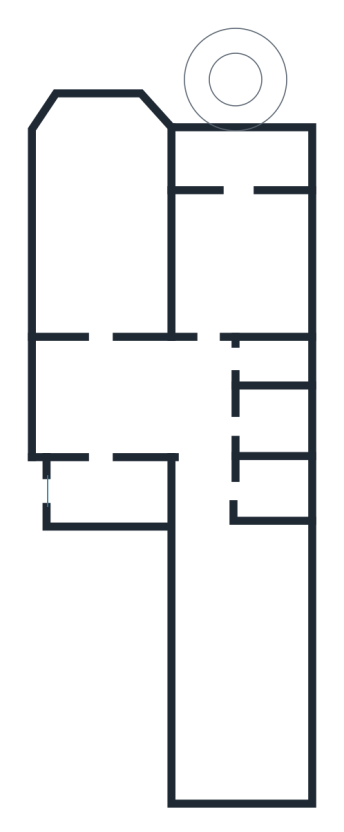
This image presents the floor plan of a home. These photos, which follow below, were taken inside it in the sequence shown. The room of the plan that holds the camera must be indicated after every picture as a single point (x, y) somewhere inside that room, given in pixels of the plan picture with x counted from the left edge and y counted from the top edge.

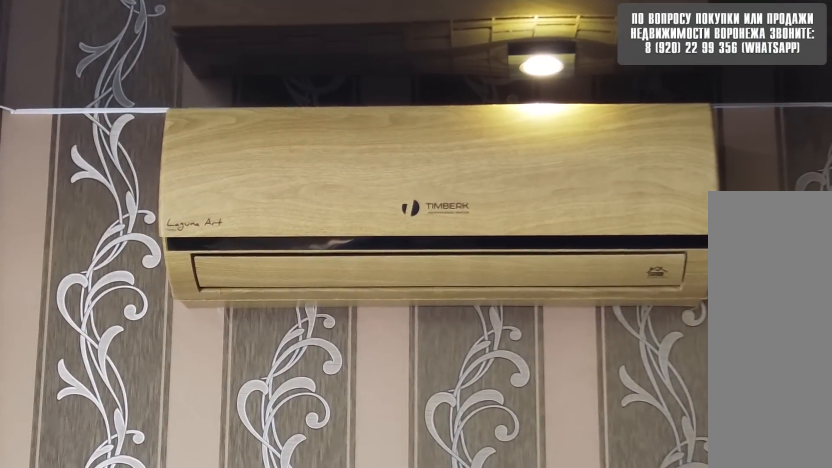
(99, 293)
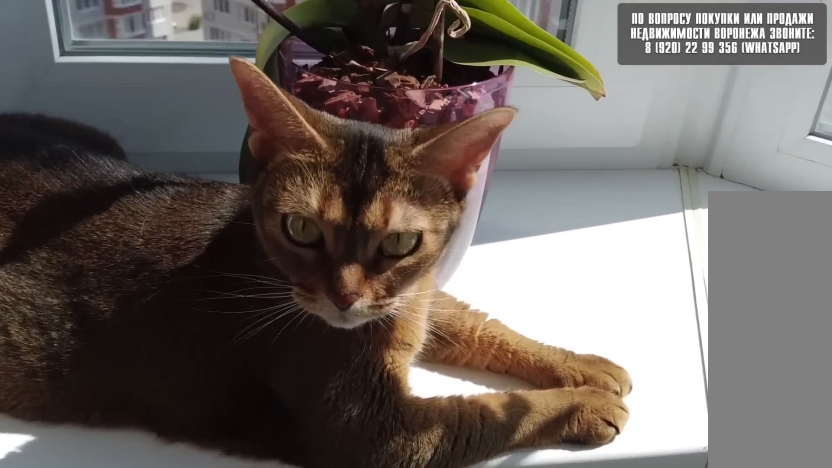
(99, 293)
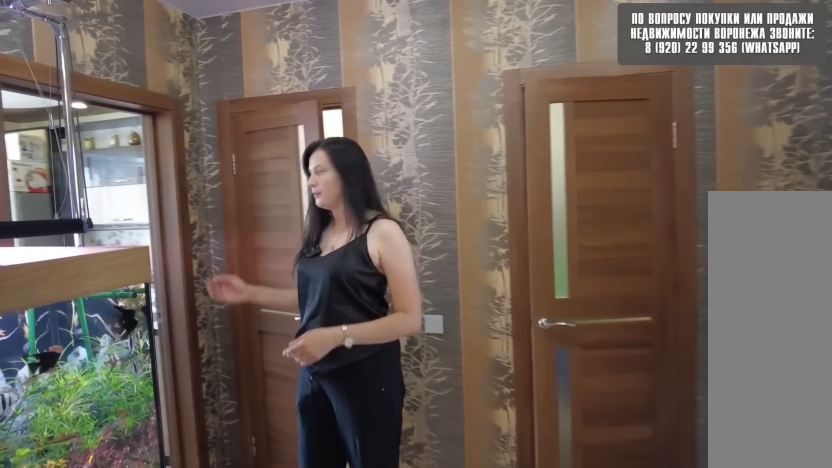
(104, 419)
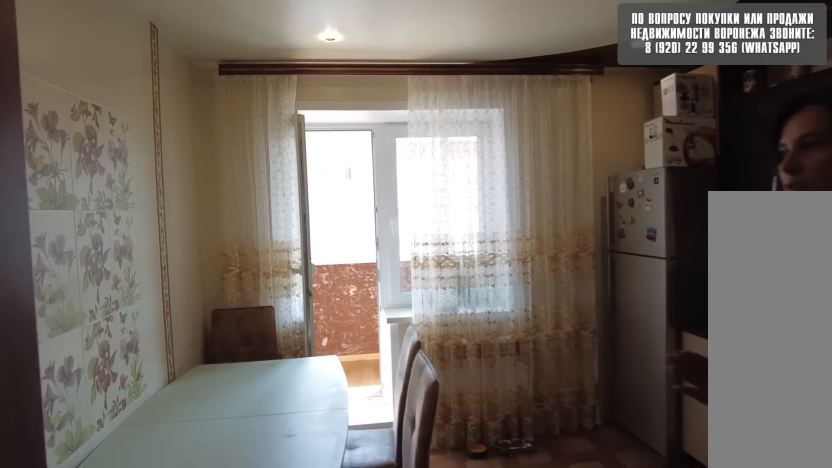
(201, 391)
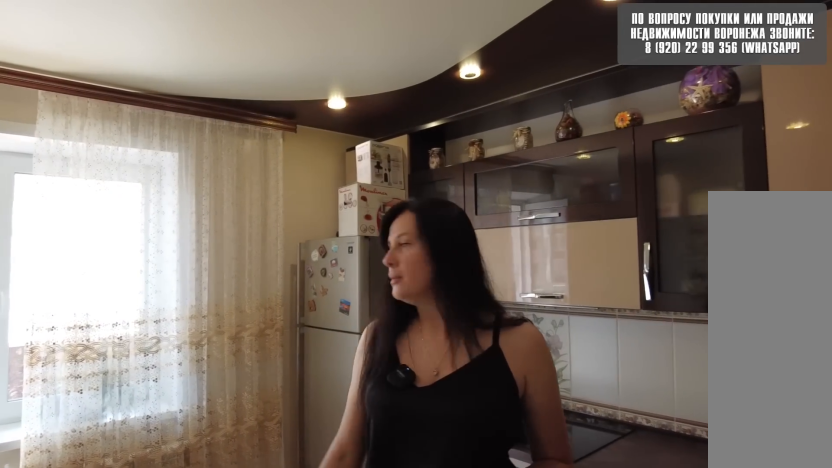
(245, 293)
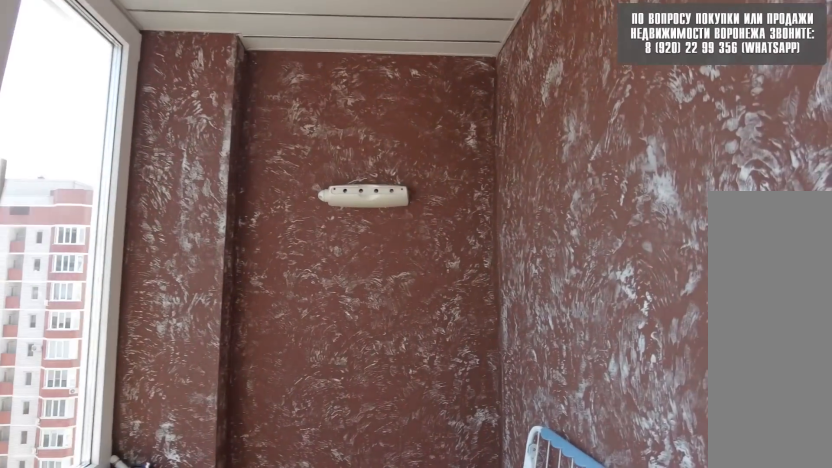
(235, 170)
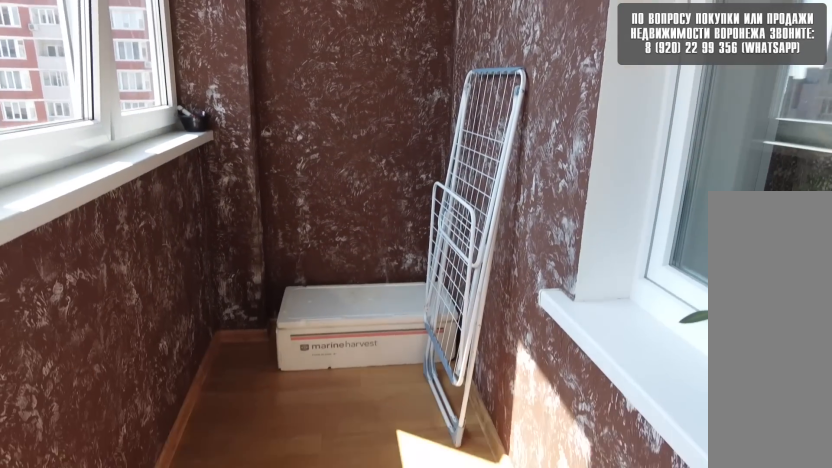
(235, 170)
